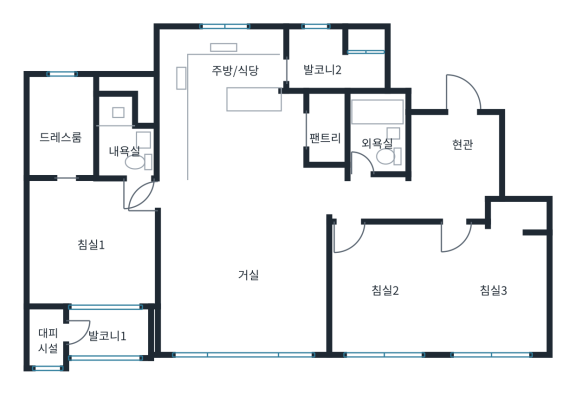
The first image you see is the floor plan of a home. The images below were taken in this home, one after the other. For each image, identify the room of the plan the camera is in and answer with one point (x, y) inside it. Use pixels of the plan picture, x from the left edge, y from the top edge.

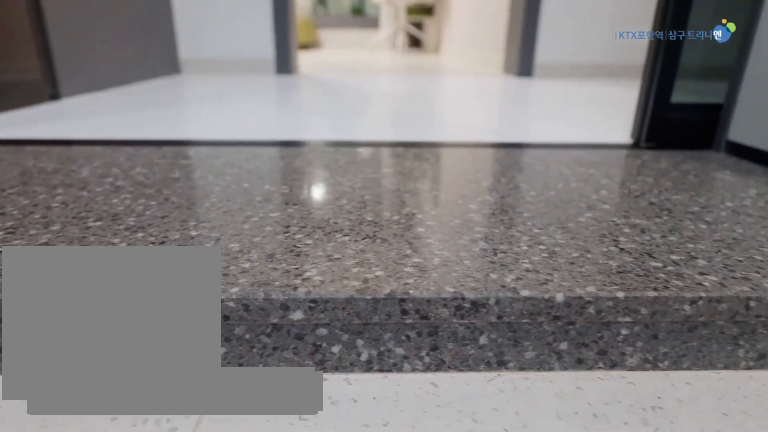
(455, 149)
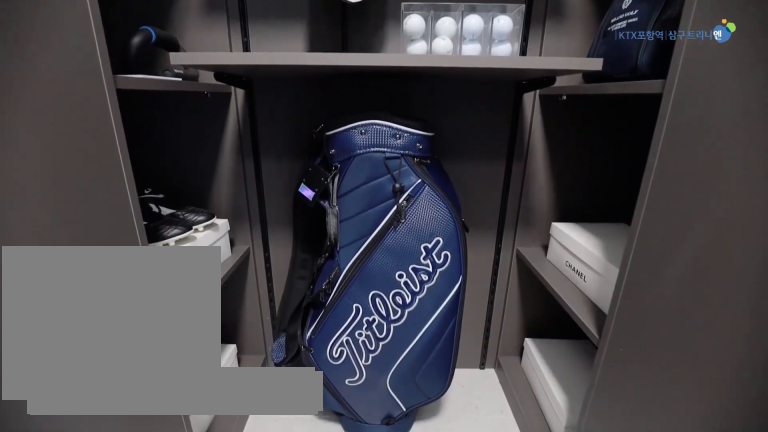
(455, 150)
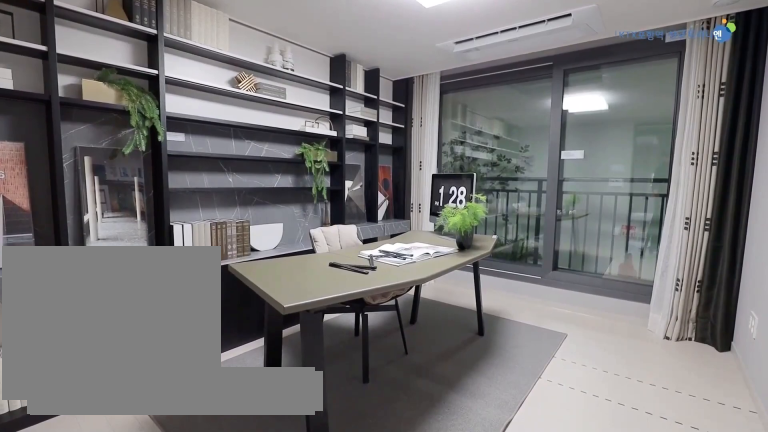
(386, 286)
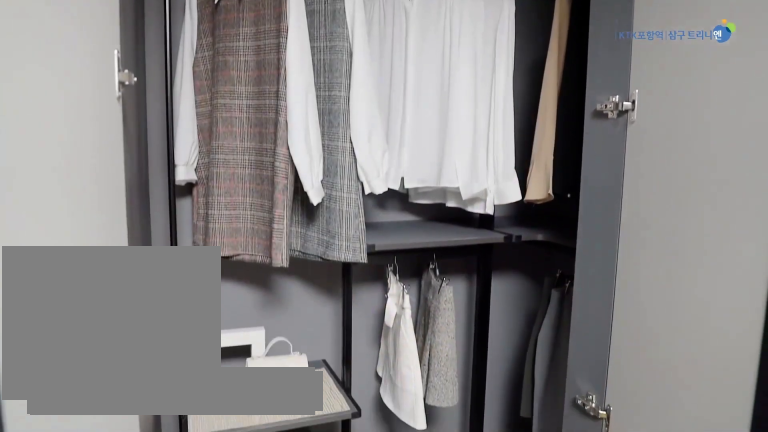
(494, 281)
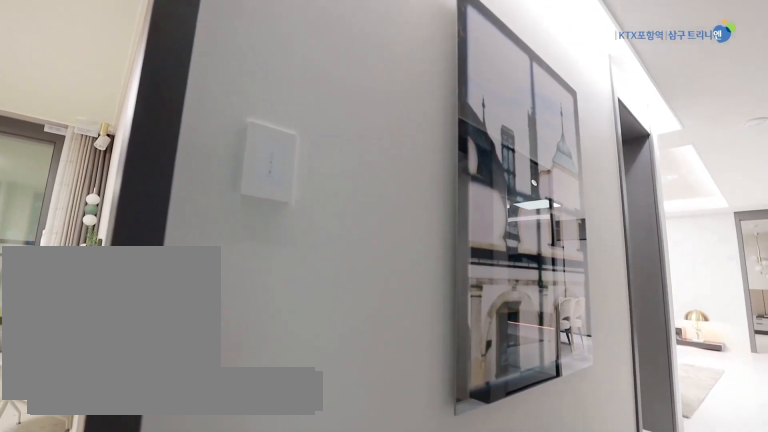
(402, 198)
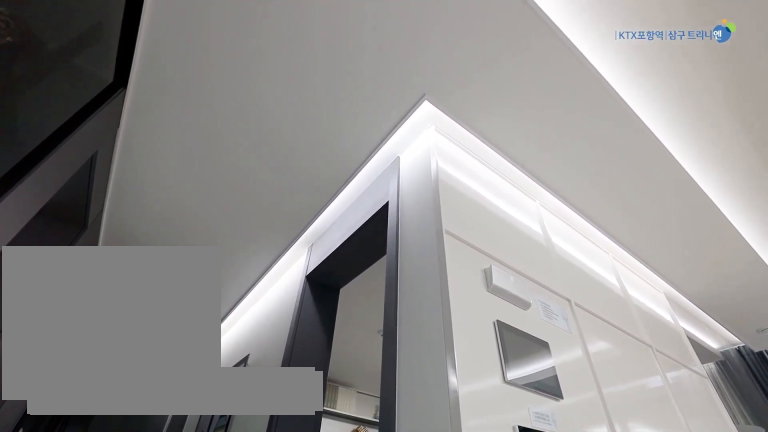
(403, 199)
